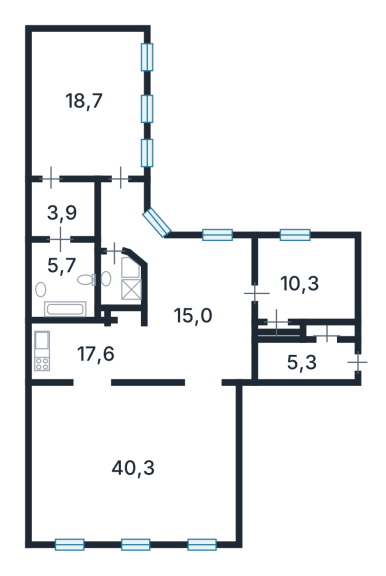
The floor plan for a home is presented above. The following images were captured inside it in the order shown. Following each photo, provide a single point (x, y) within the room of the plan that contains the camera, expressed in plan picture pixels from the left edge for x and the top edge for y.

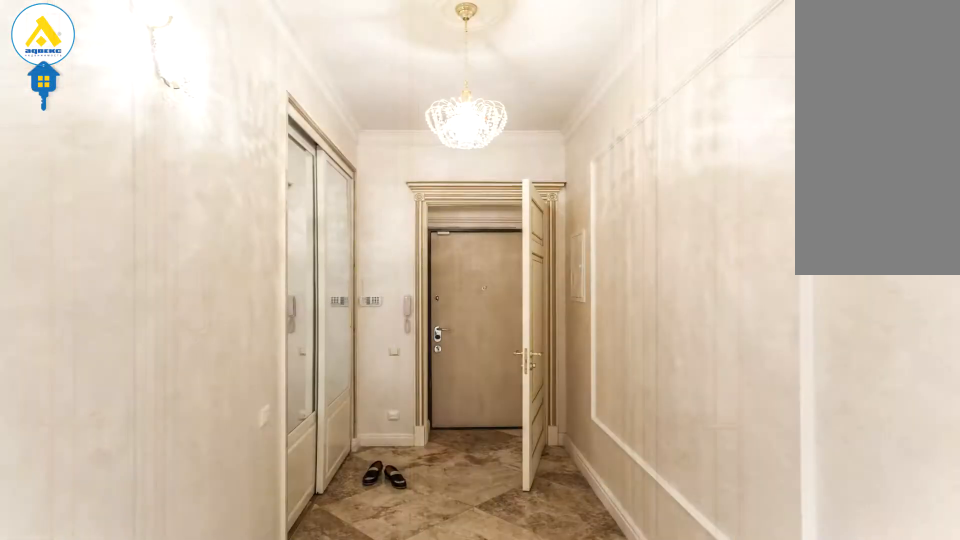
(300, 360)
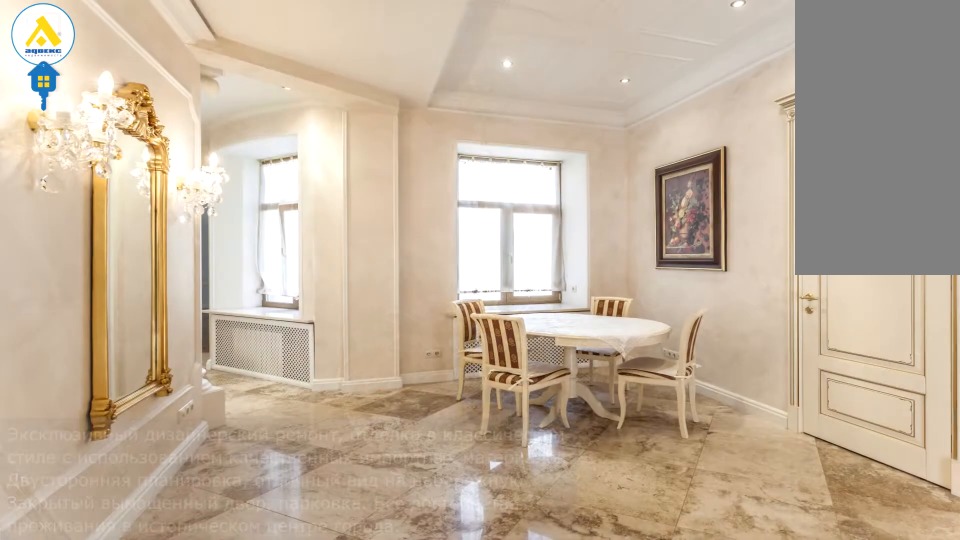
(192, 346)
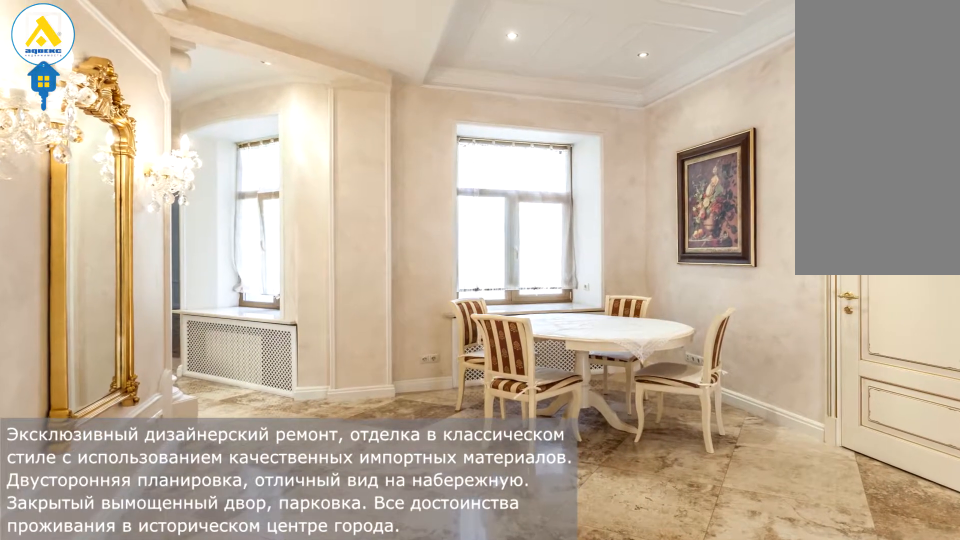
(191, 346)
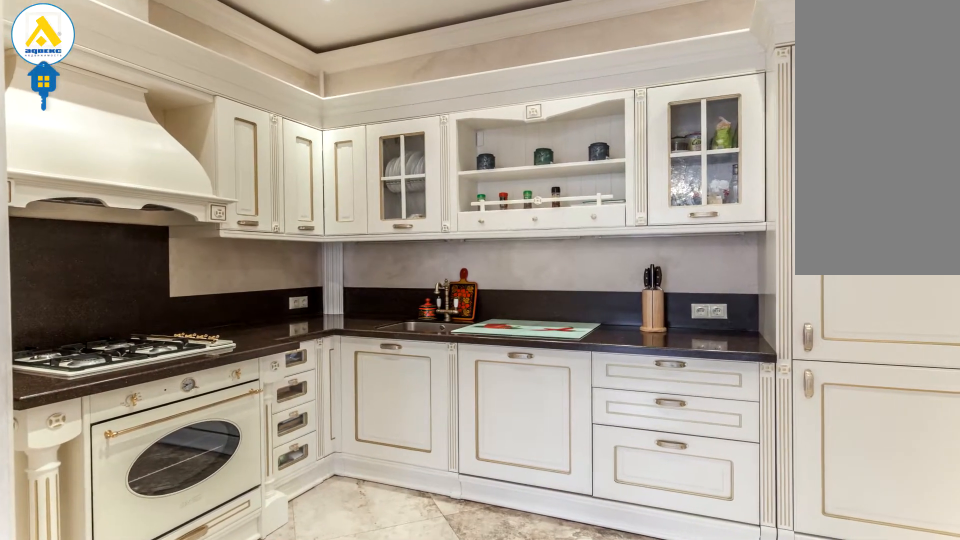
(96, 351)
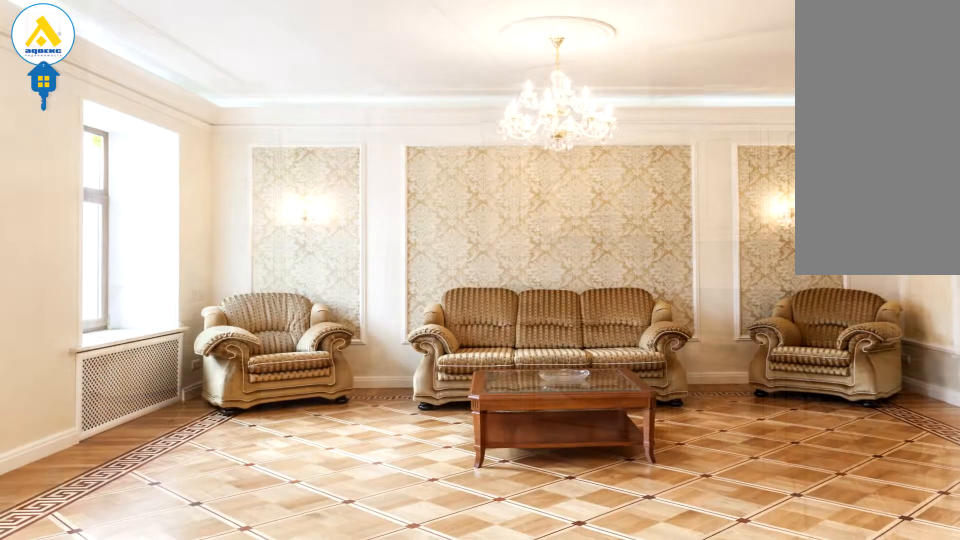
(132, 427)
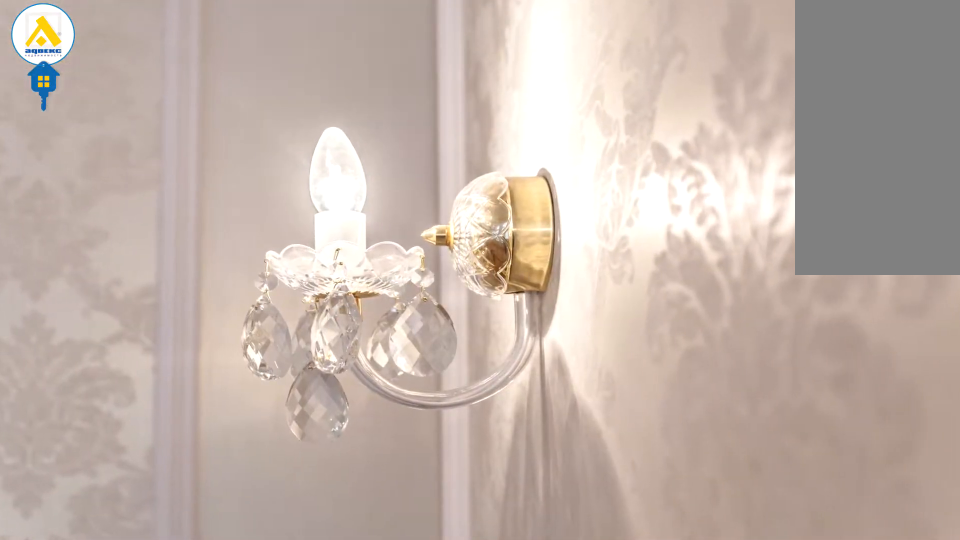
(132, 427)
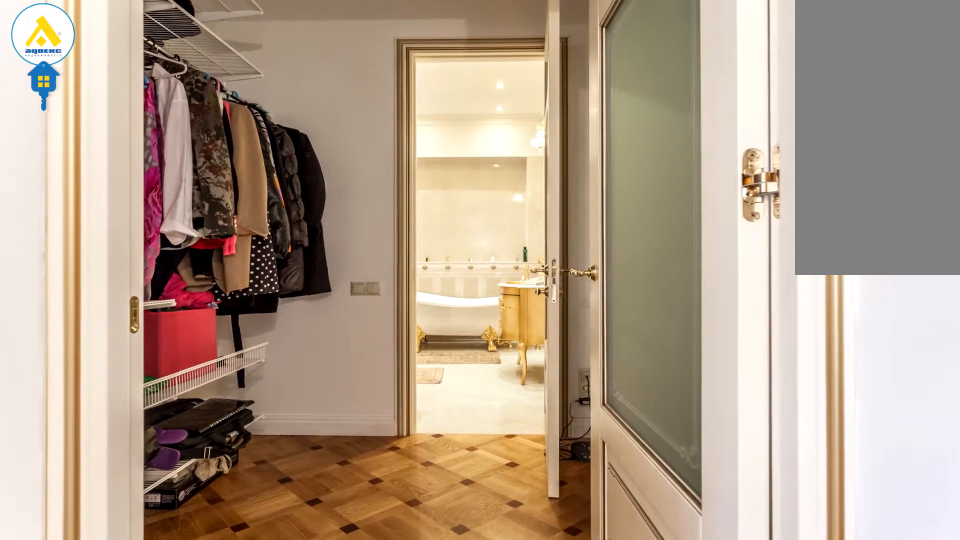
(65, 212)
